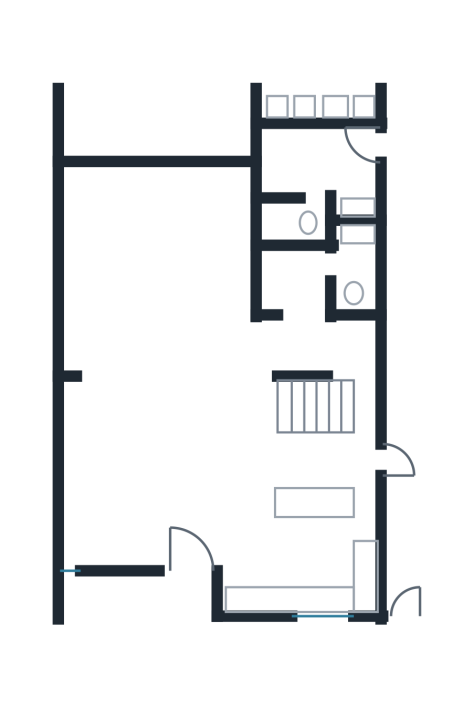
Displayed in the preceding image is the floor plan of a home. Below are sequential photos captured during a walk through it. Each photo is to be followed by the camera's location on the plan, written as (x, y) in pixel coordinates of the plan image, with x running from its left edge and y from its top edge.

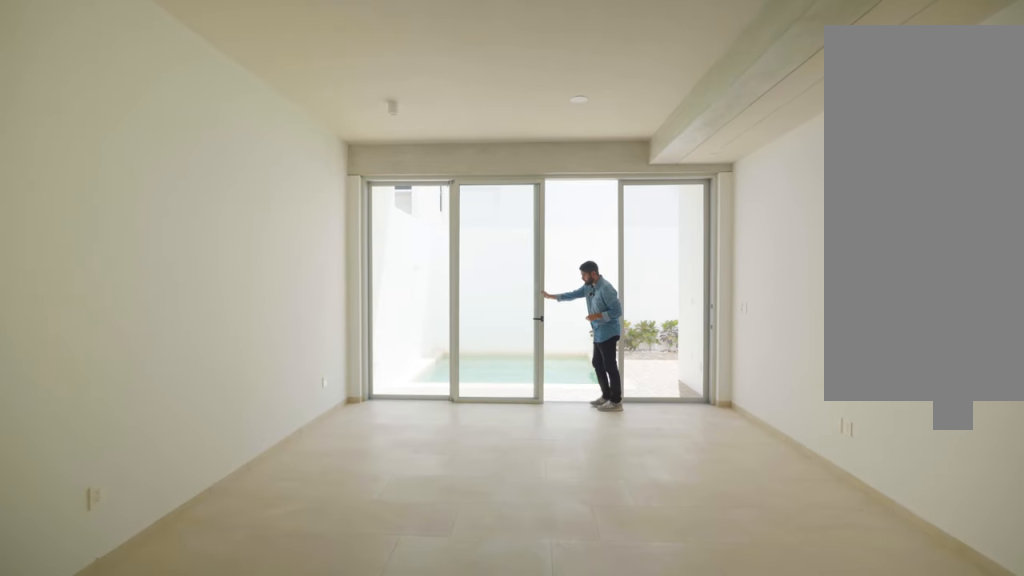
(127, 386)
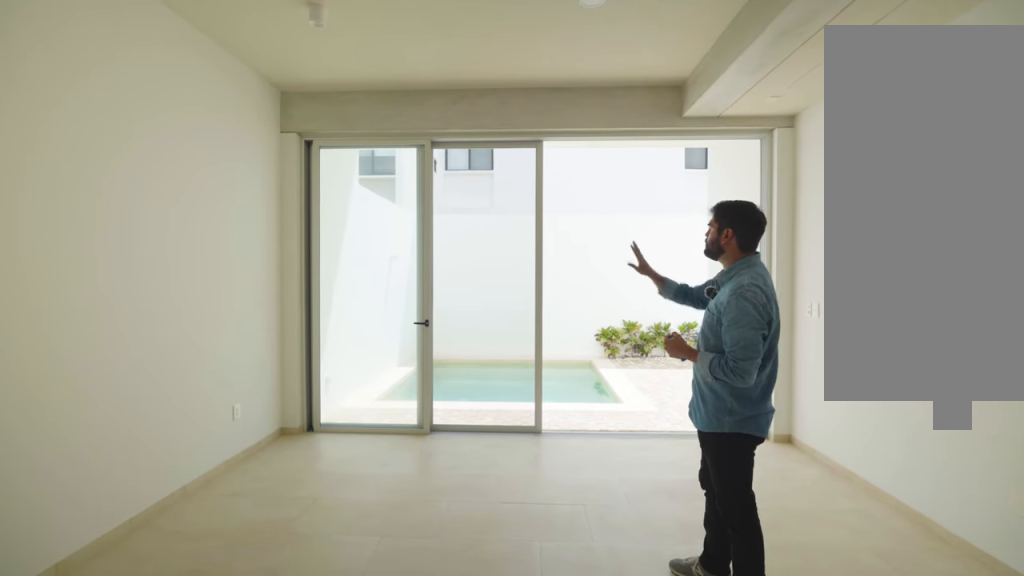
(154, 292)
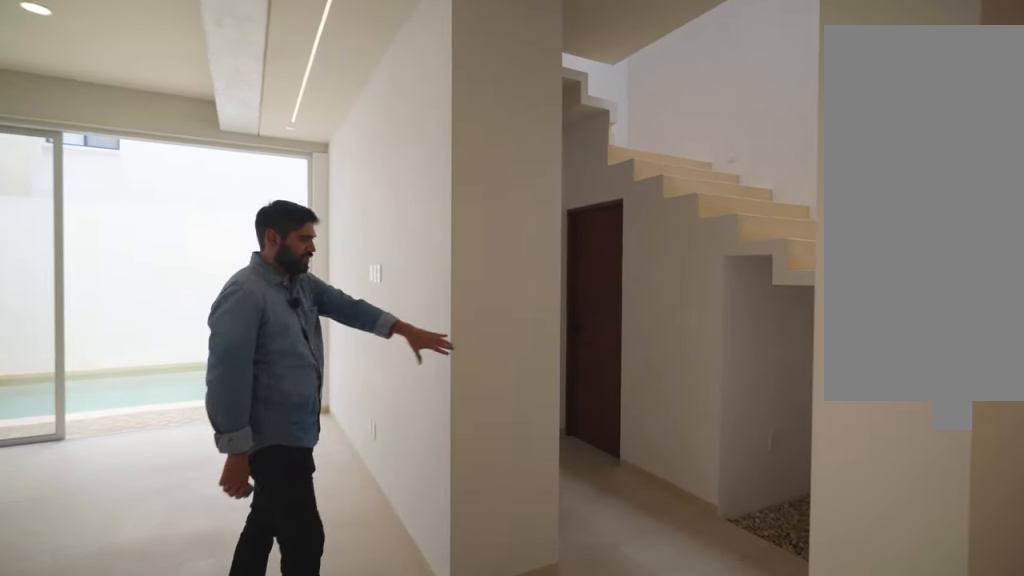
(224, 421)
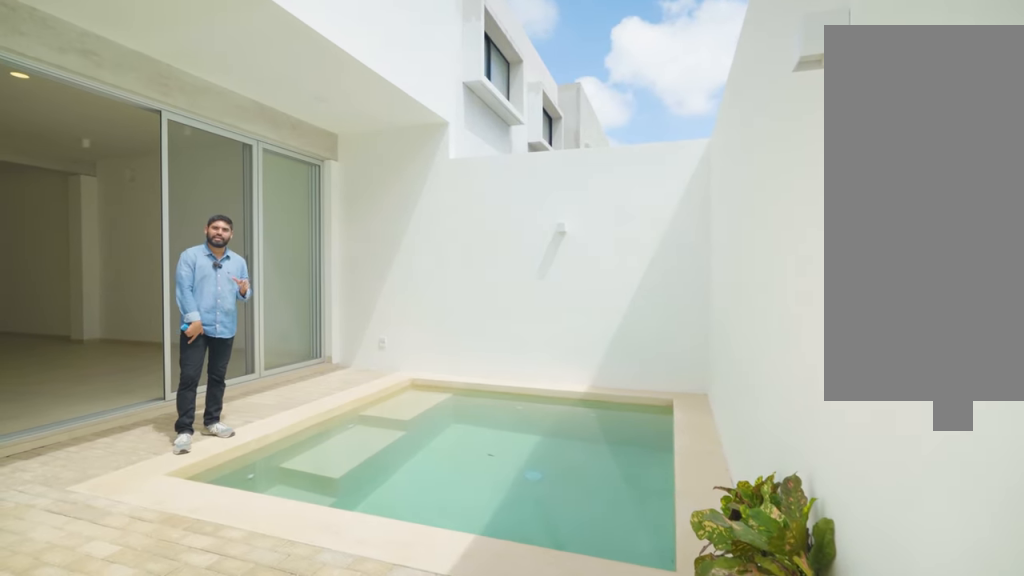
(248, 70)
